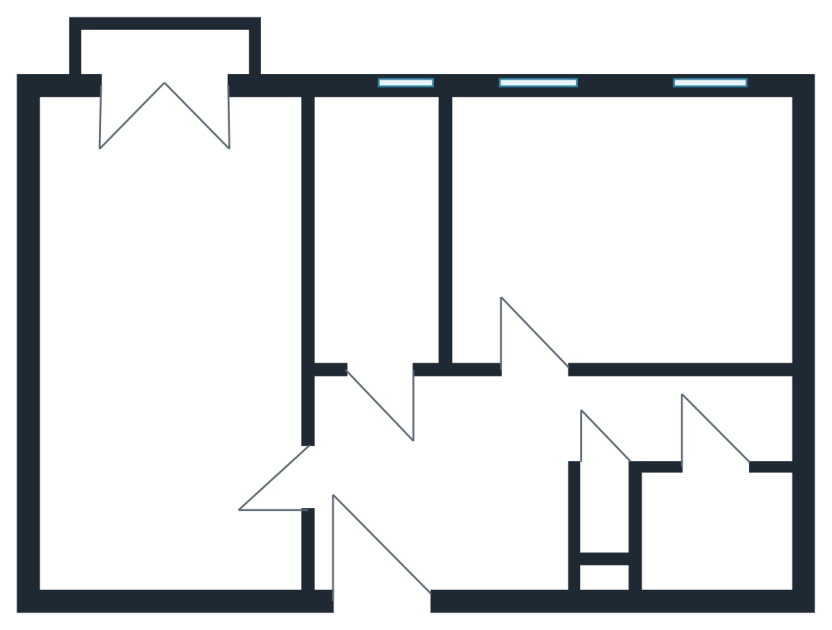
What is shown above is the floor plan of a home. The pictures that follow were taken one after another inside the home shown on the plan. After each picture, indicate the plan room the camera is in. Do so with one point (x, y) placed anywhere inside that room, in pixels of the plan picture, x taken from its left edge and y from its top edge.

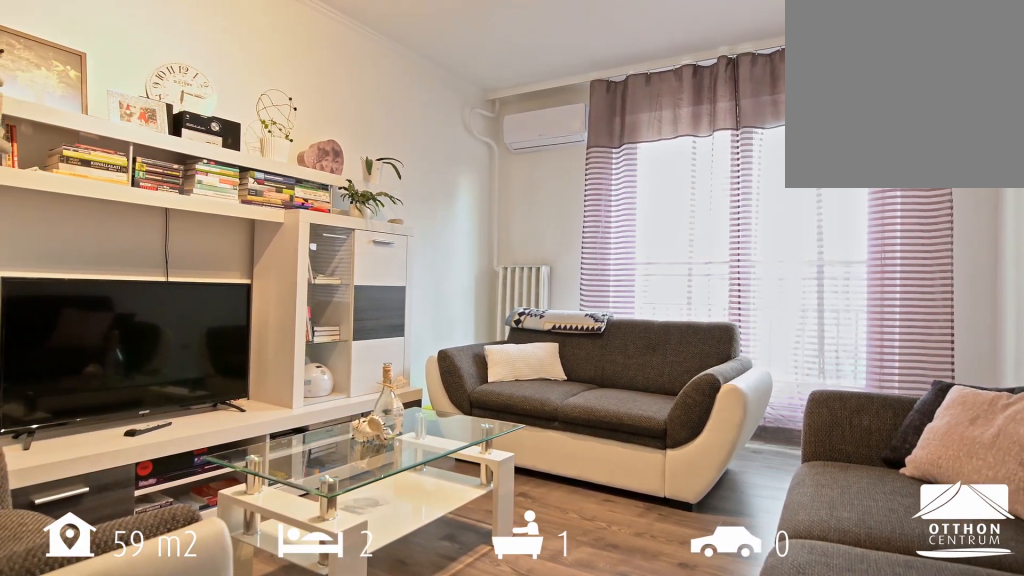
(174, 348)
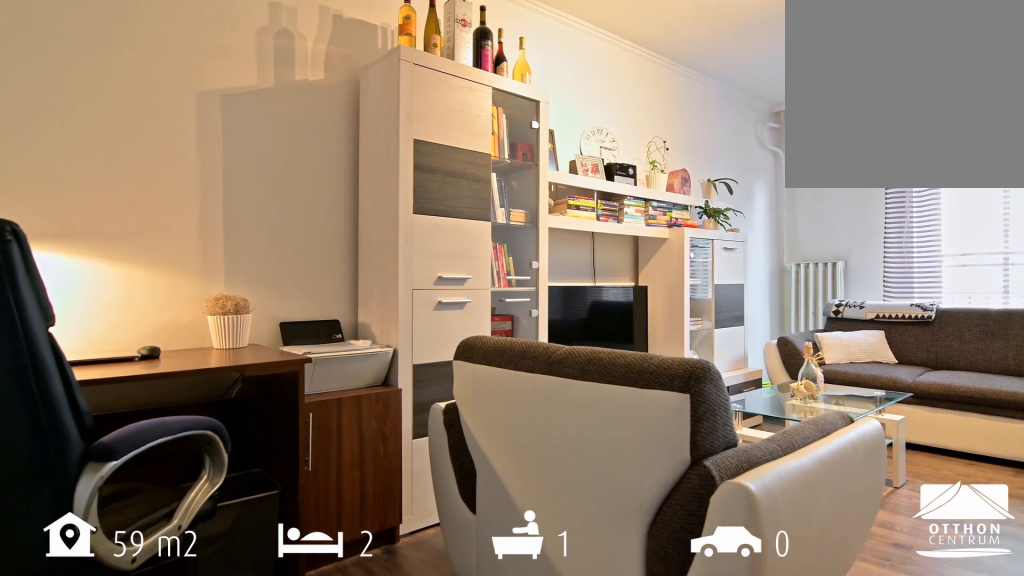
(174, 348)
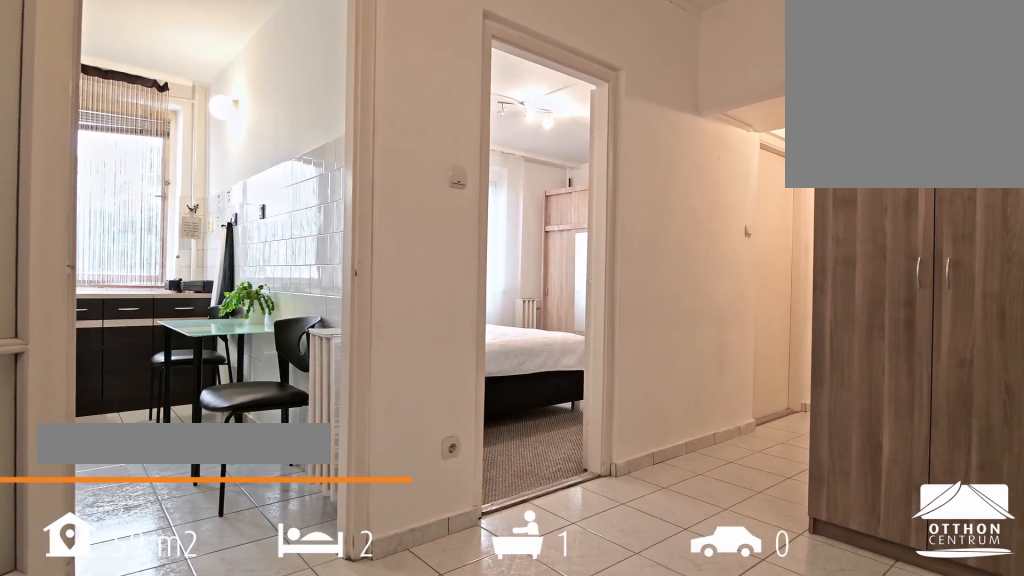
(443, 496)
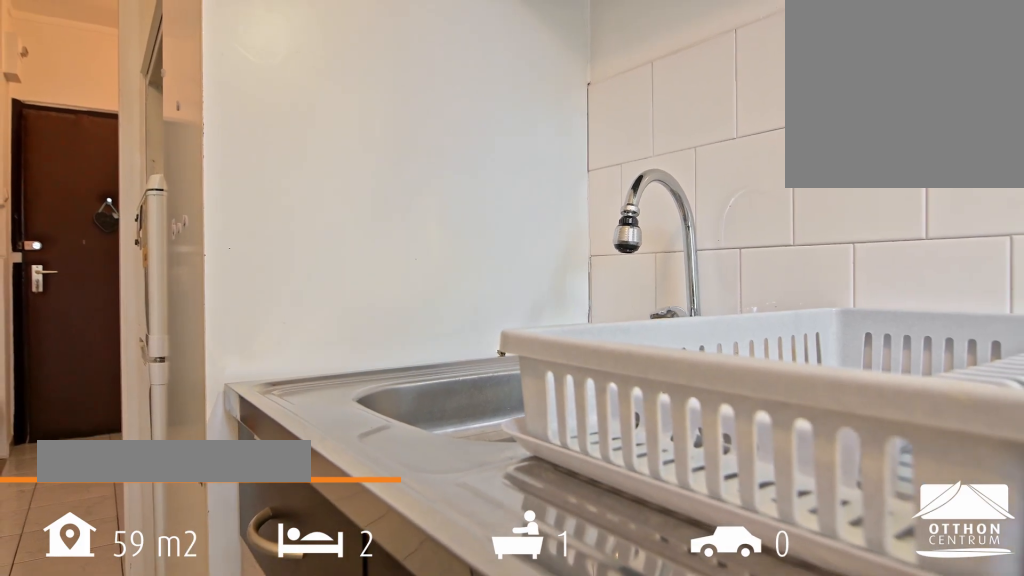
(386, 250)
